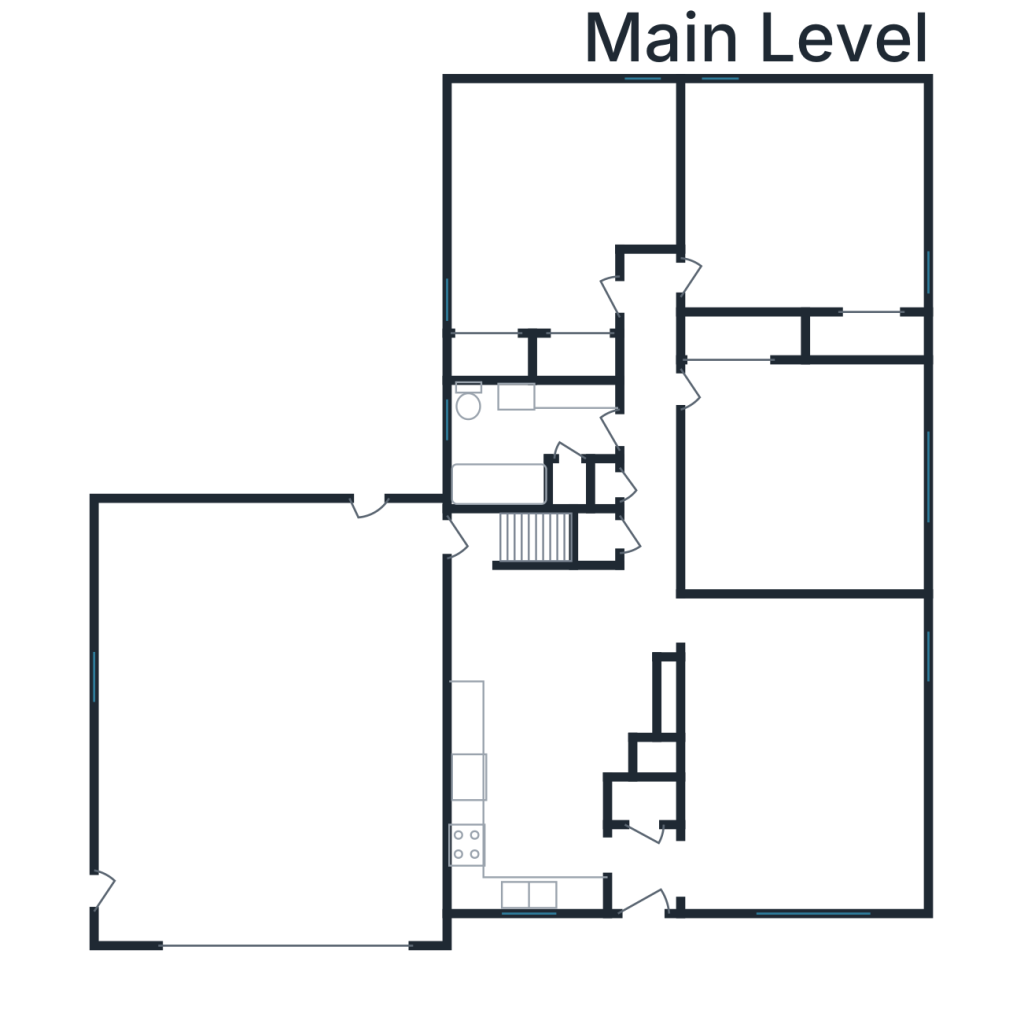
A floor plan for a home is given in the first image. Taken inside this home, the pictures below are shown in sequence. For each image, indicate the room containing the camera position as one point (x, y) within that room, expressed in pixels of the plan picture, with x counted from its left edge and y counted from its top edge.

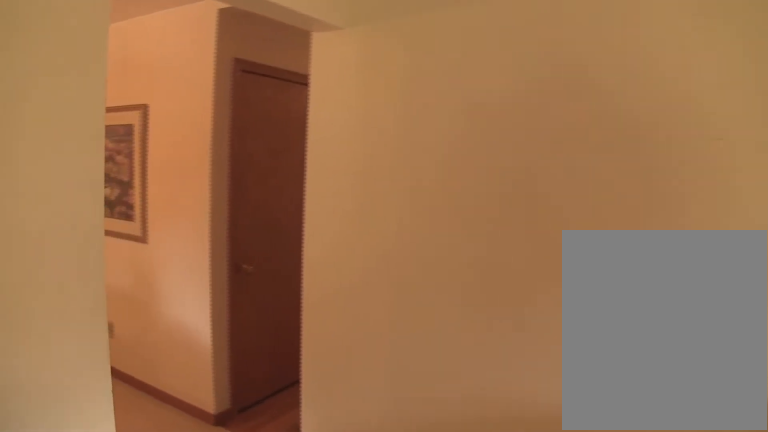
(799, 754)
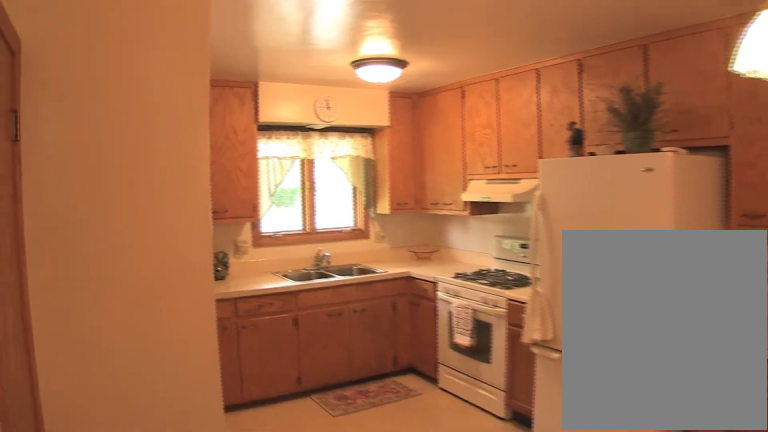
(546, 725)
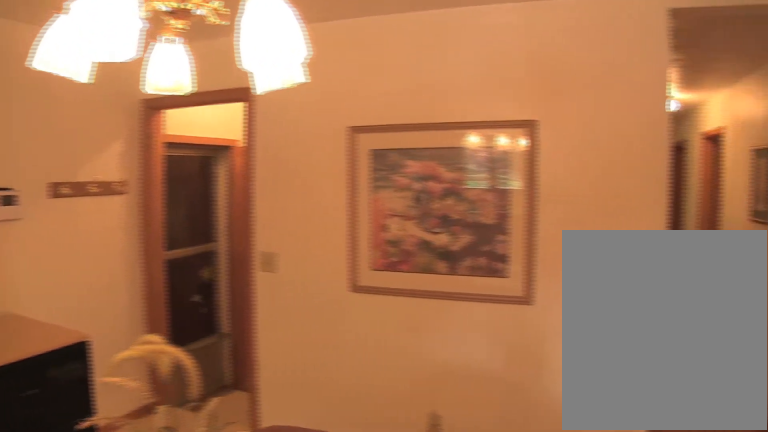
(546, 725)
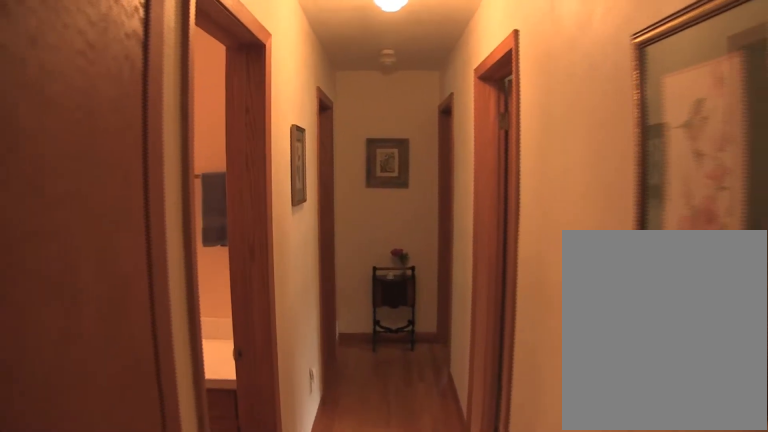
(650, 408)
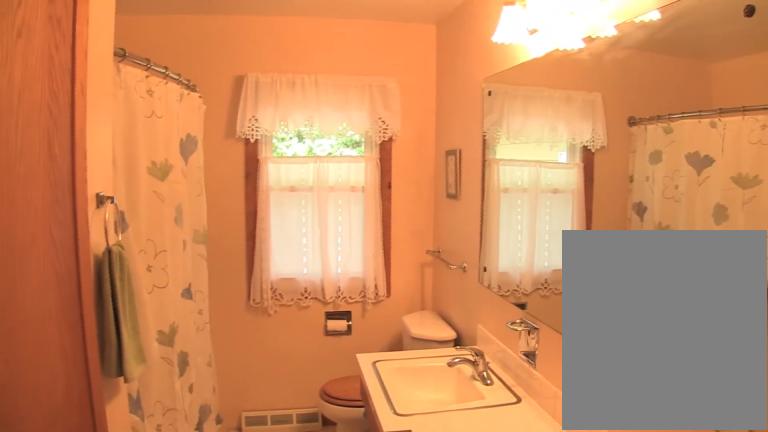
(525, 438)
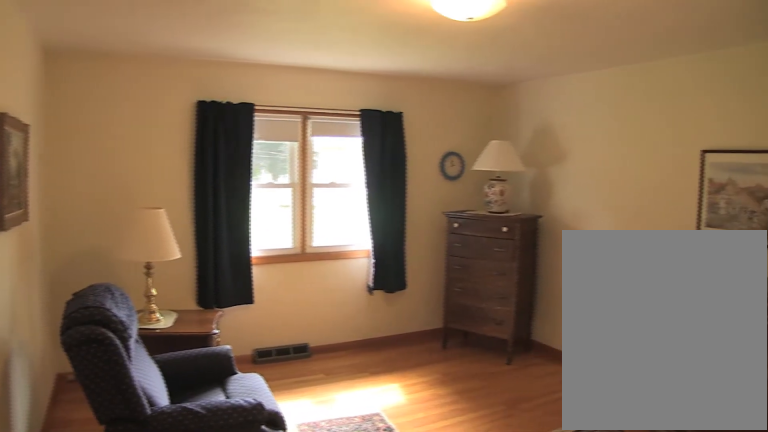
(799, 478)
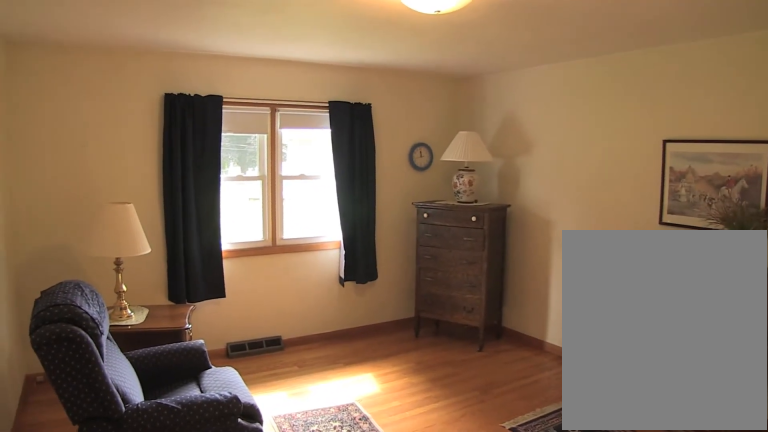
(799, 478)
